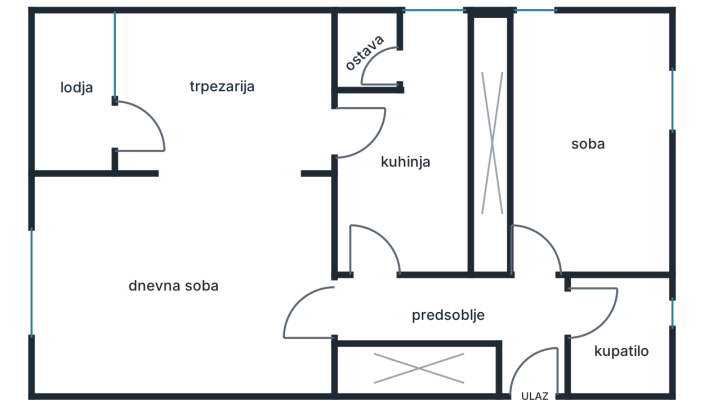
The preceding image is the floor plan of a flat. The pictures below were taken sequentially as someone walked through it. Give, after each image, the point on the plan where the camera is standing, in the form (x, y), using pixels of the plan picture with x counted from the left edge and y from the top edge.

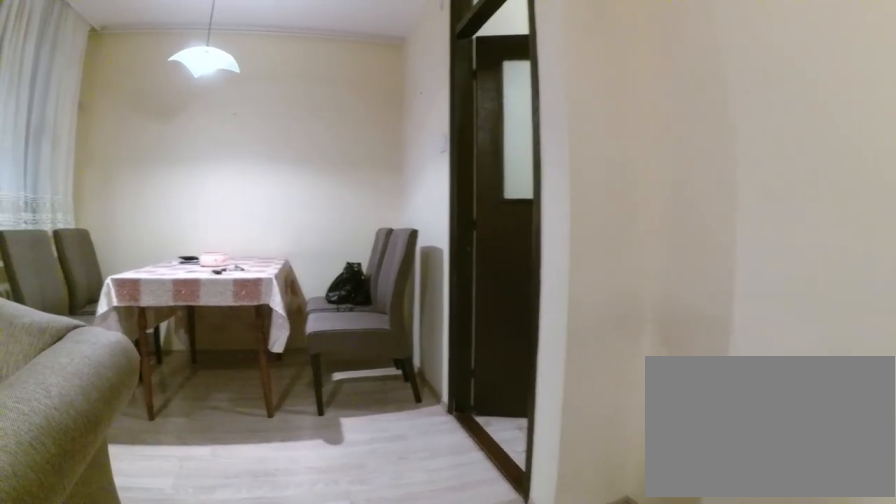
(202, 263)
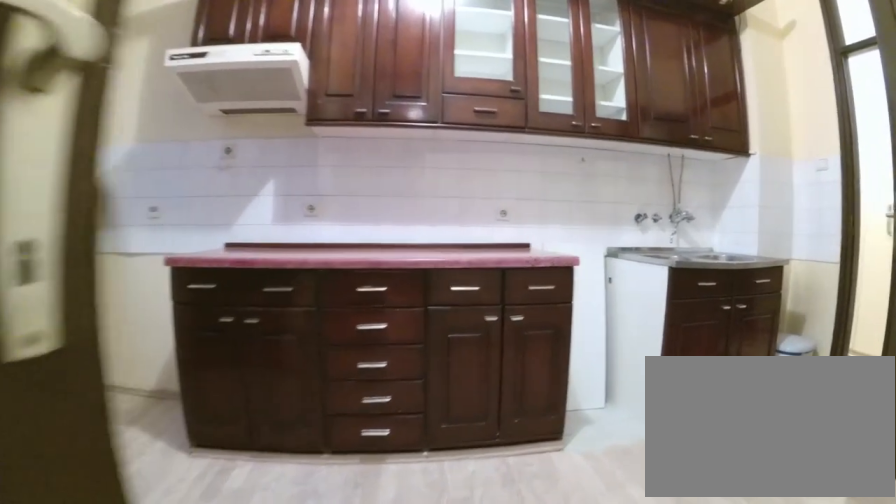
(328, 126)
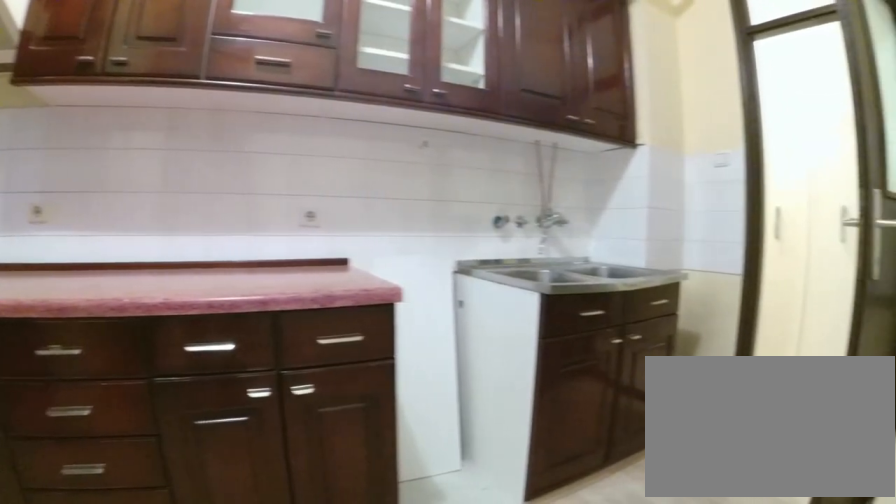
(415, 119)
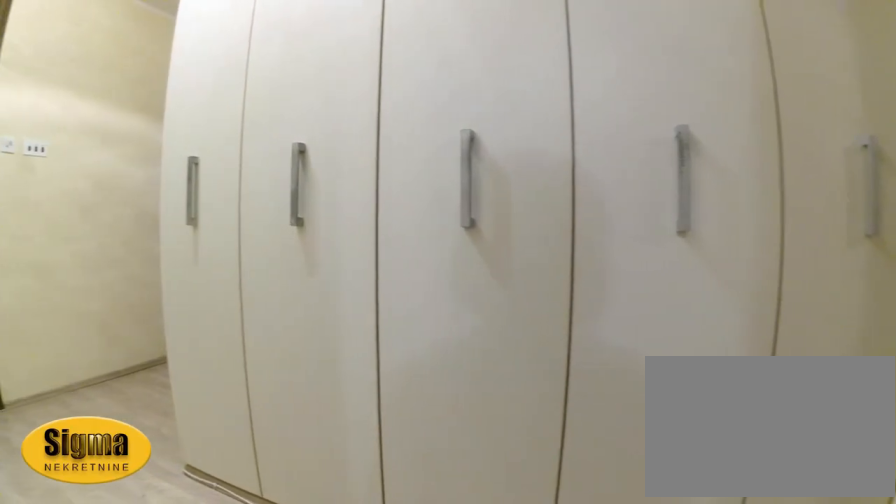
(373, 258)
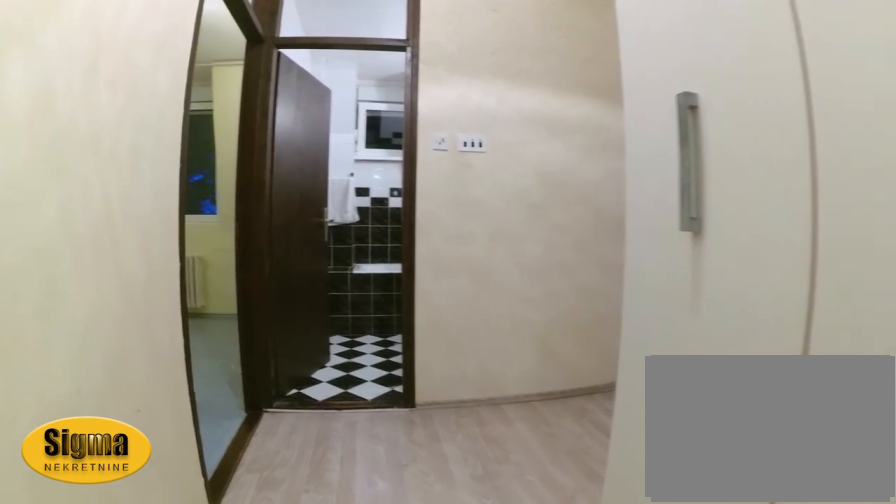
(392, 306)
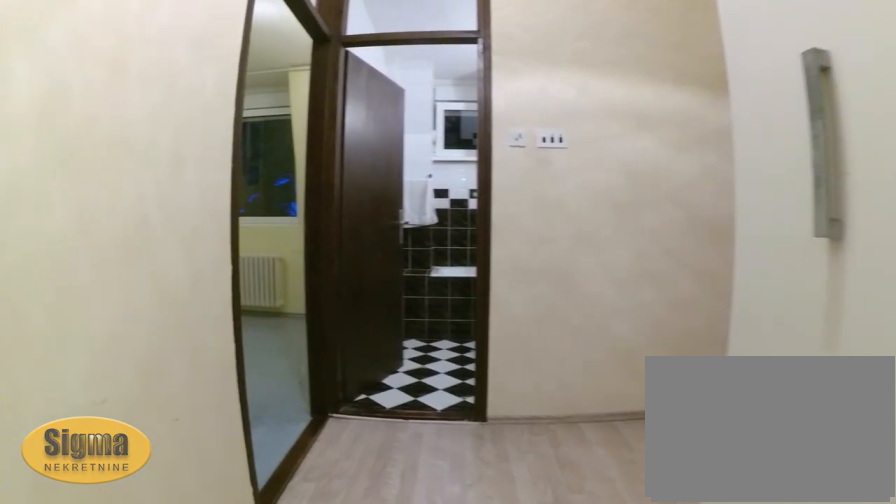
(405, 307)
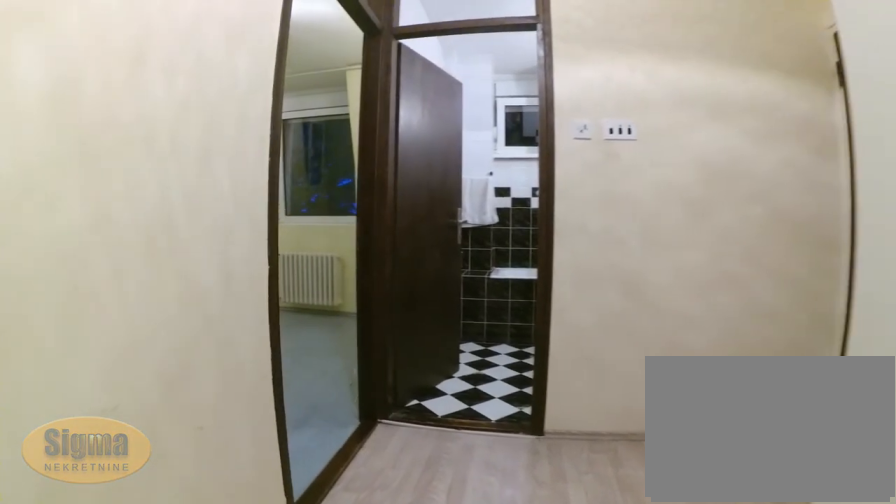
(417, 309)
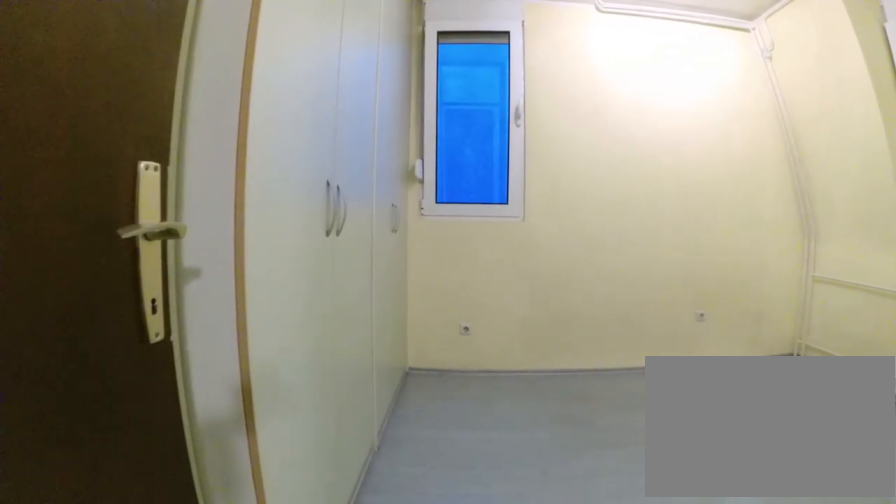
(531, 285)
